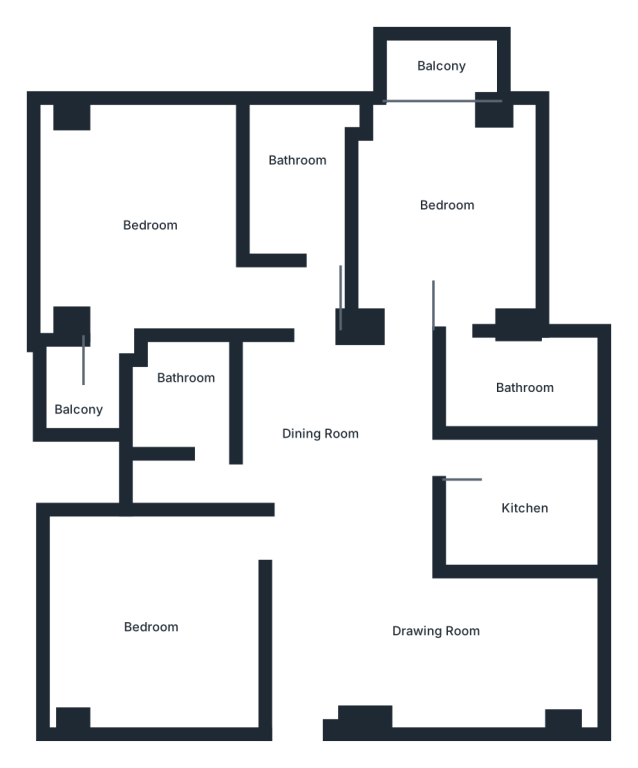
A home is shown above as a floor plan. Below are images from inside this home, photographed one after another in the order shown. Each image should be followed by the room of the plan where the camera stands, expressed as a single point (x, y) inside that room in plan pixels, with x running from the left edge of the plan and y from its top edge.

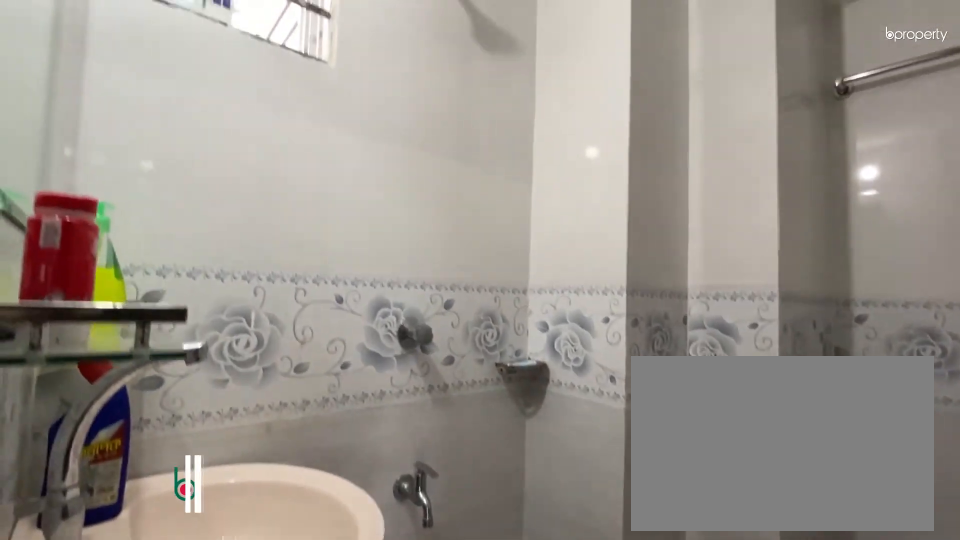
(186, 390)
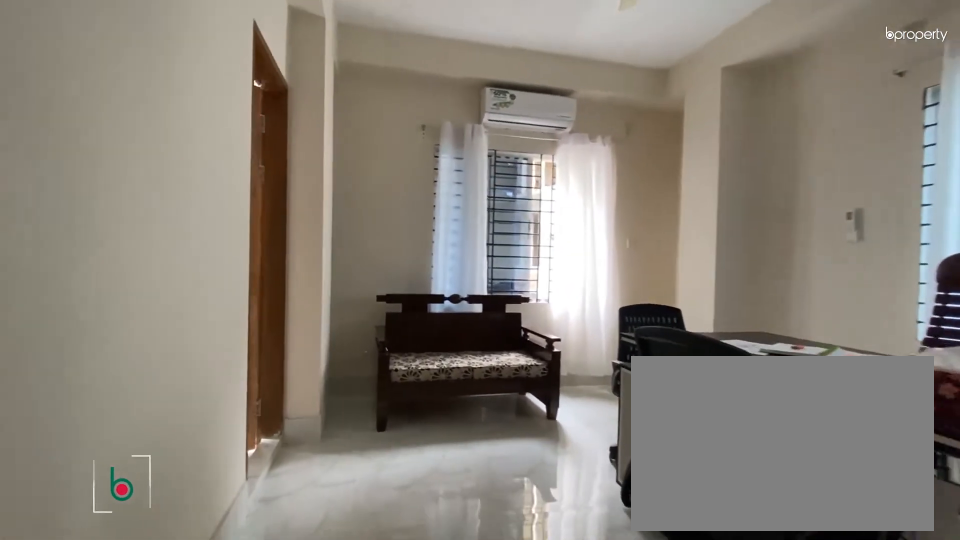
(146, 230)
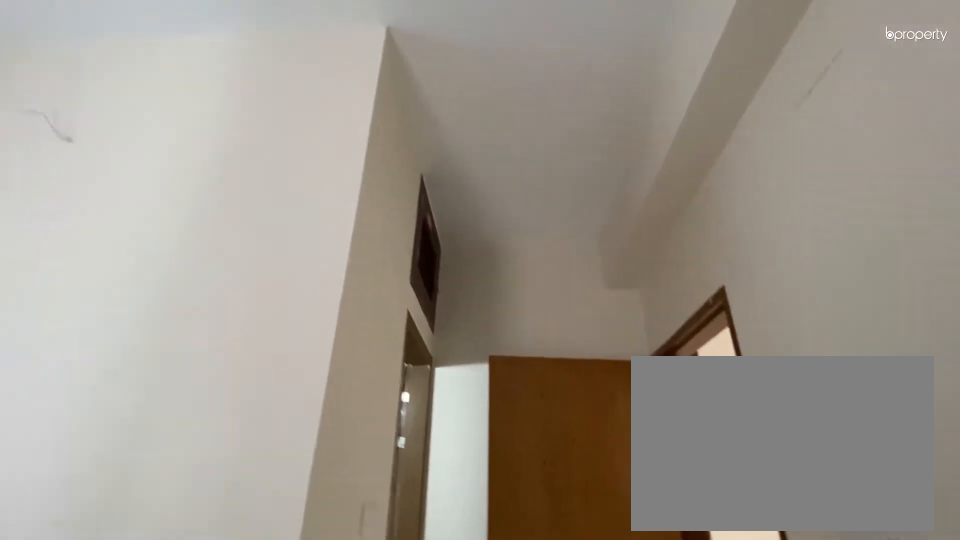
(145, 230)
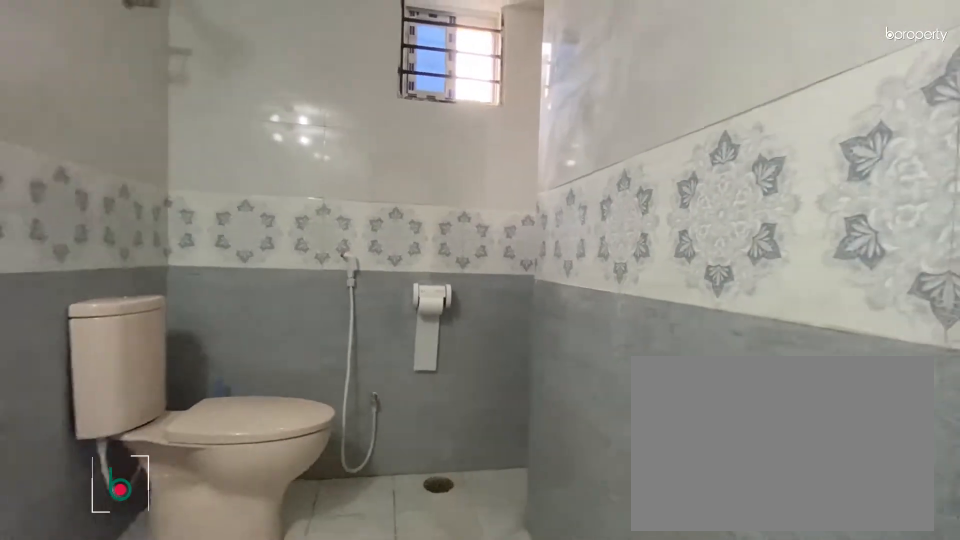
(290, 184)
